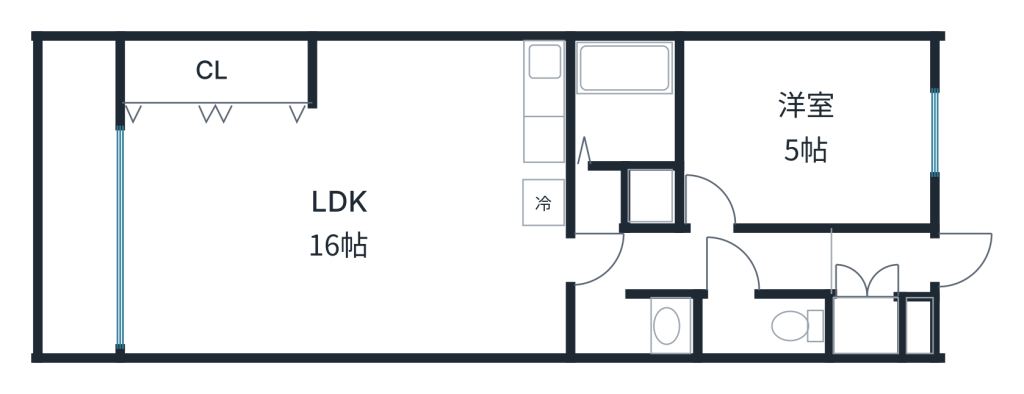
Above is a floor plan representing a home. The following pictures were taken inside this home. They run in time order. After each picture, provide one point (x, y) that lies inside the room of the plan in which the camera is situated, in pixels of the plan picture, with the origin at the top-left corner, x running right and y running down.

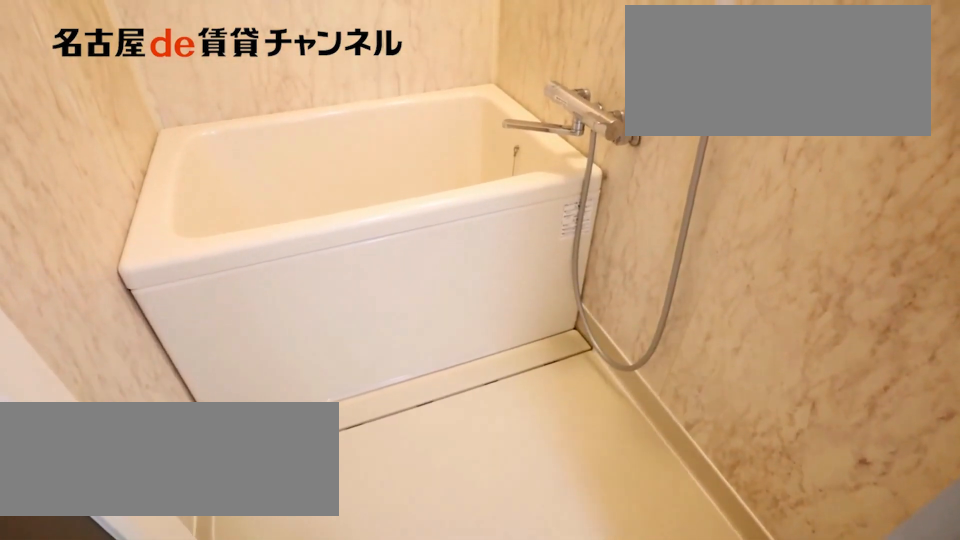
(624, 101)
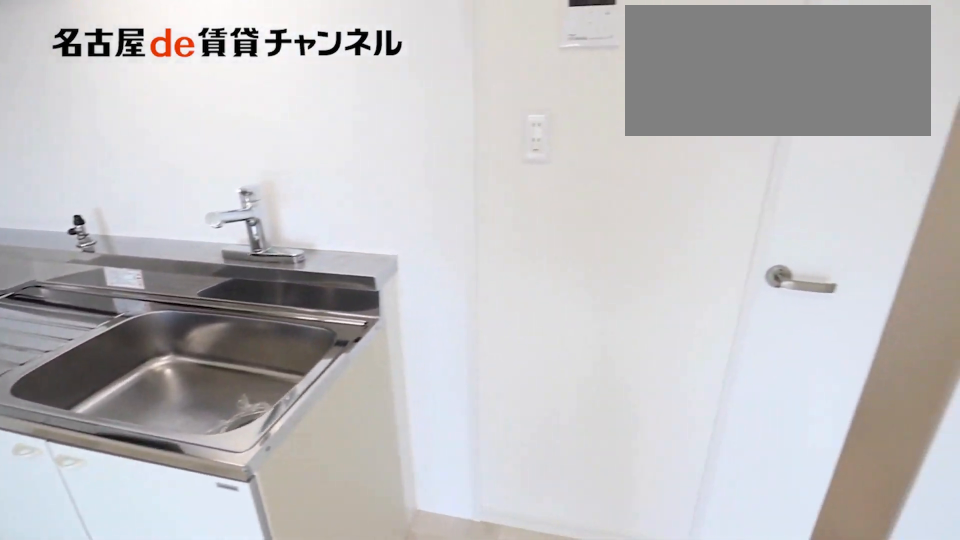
(534, 127)
